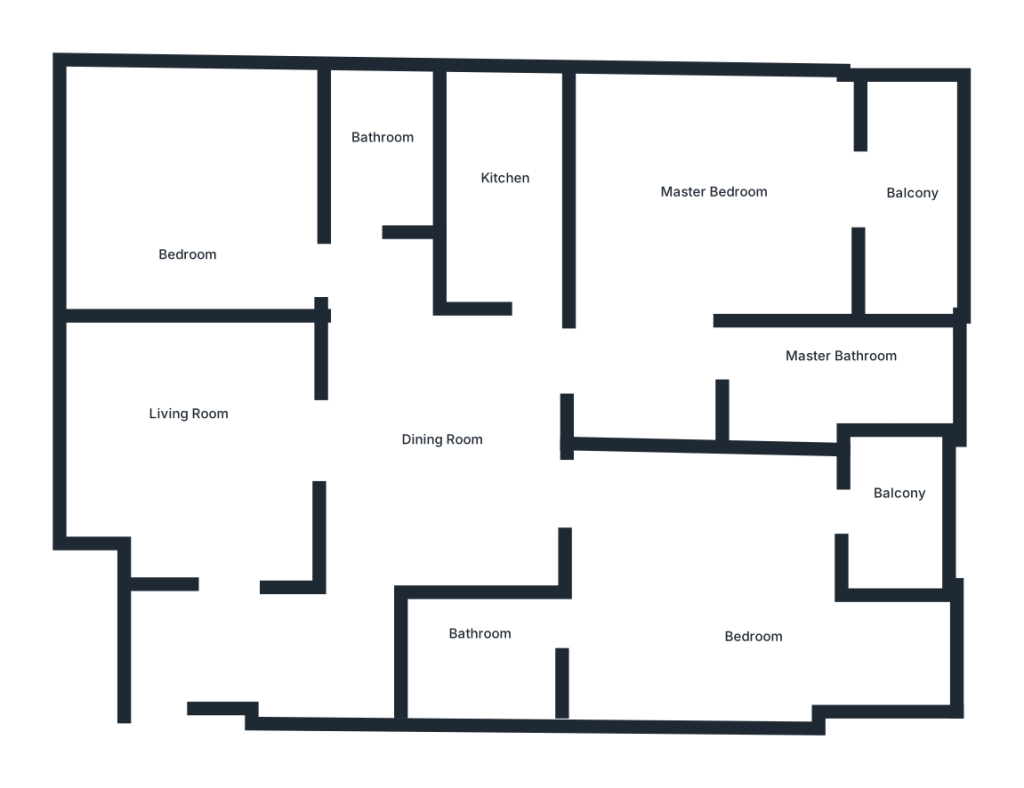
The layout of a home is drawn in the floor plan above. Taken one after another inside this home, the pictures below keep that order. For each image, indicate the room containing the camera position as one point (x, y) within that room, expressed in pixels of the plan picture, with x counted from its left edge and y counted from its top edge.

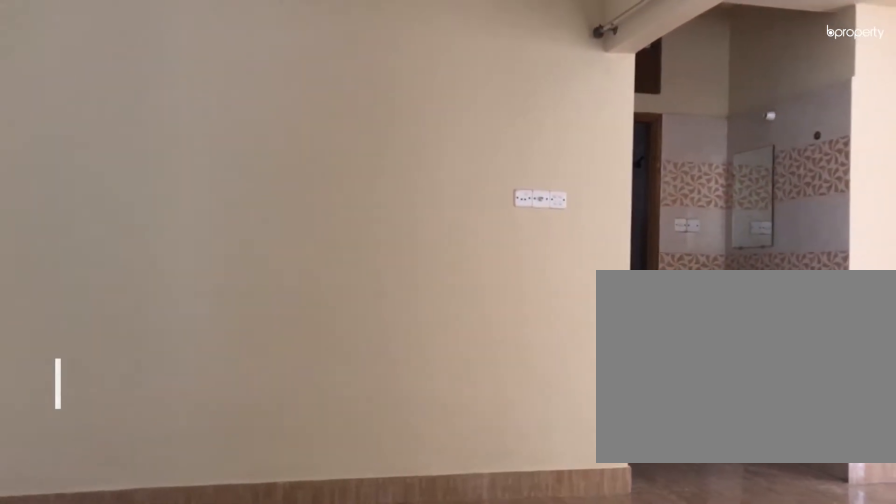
(228, 418)
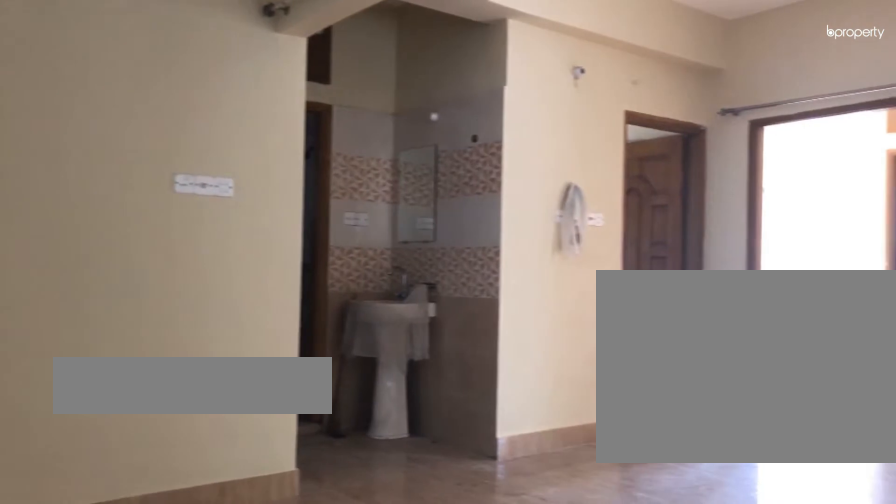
(228, 418)
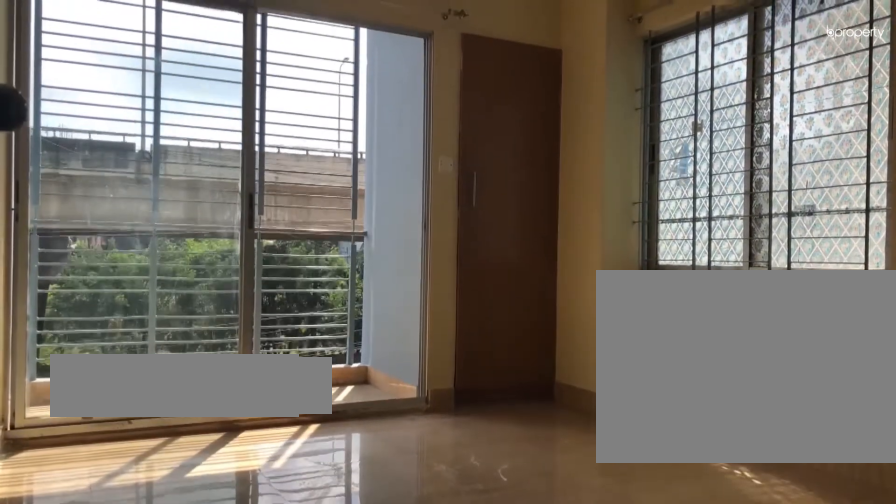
(740, 605)
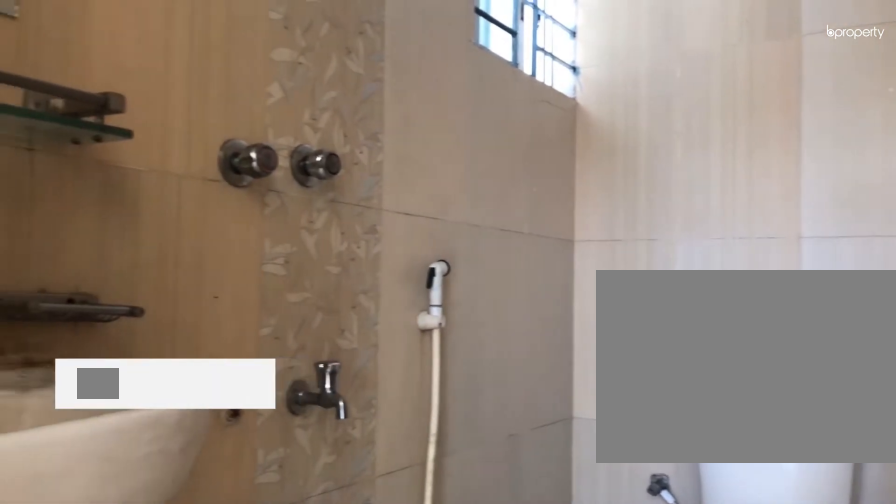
(462, 634)
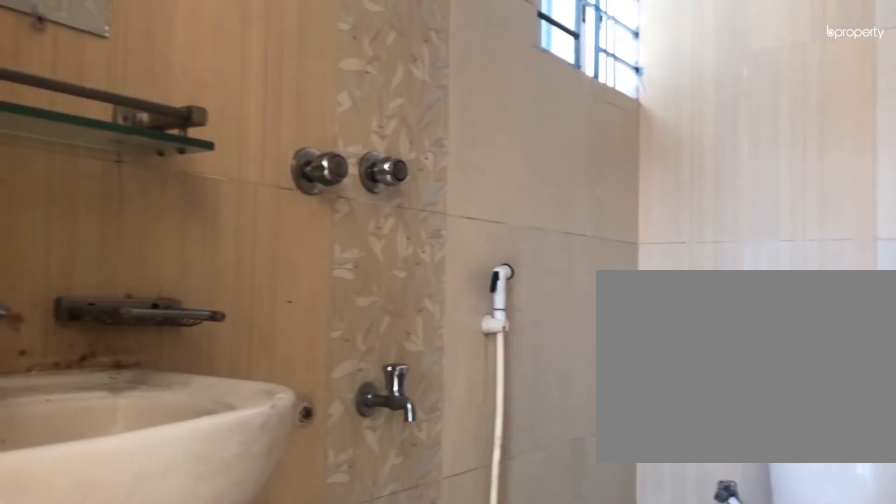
(462, 634)
